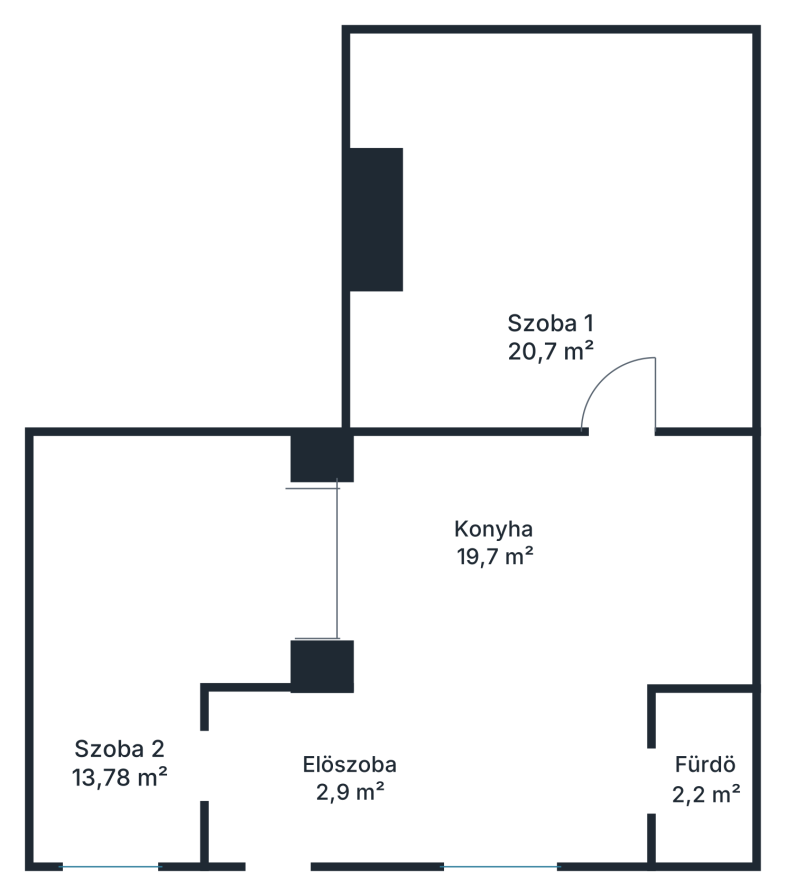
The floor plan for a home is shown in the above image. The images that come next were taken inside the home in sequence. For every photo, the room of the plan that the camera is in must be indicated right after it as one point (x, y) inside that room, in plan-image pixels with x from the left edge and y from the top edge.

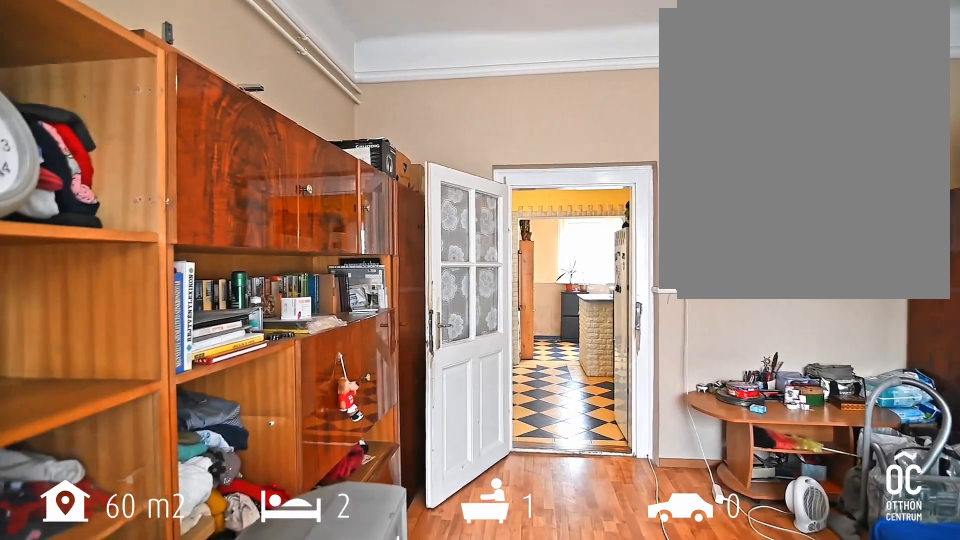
(561, 238)
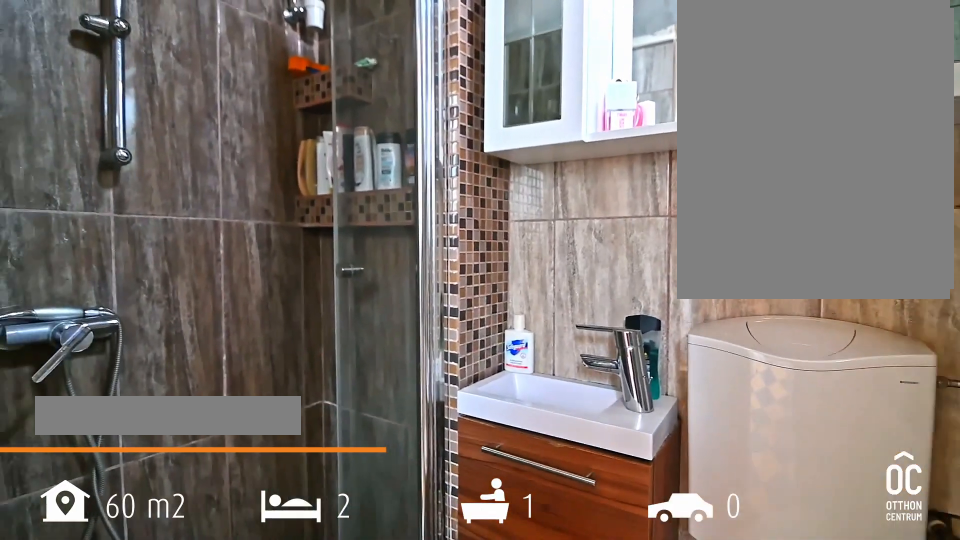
(703, 777)
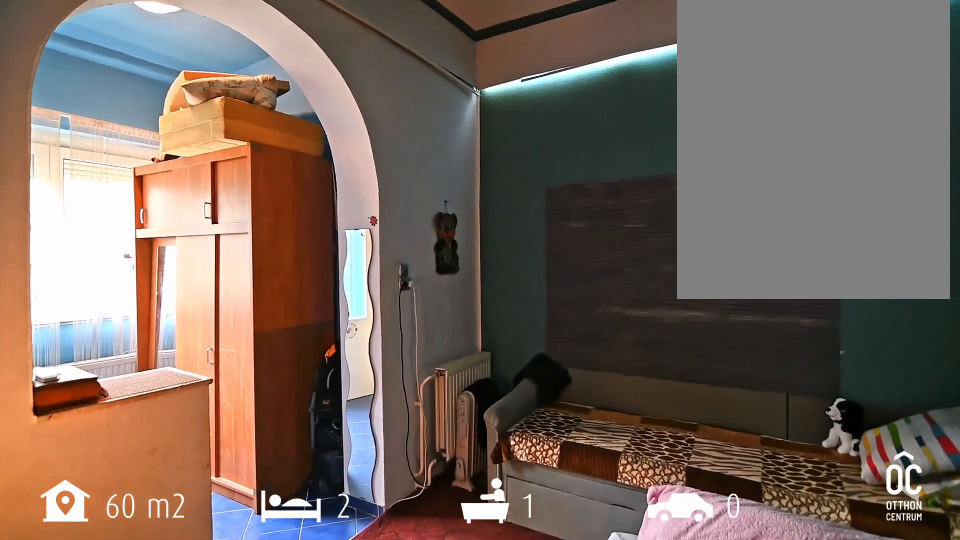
(130, 680)
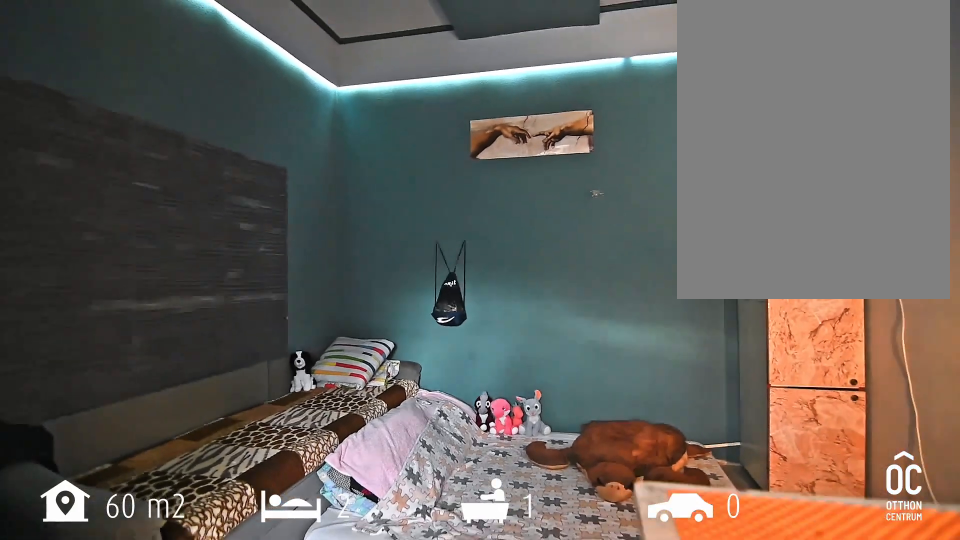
(130, 680)
